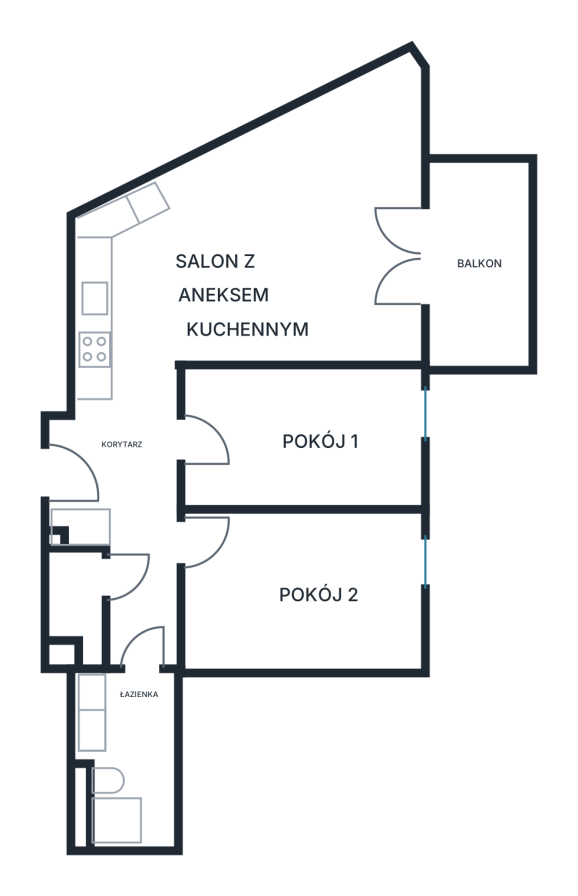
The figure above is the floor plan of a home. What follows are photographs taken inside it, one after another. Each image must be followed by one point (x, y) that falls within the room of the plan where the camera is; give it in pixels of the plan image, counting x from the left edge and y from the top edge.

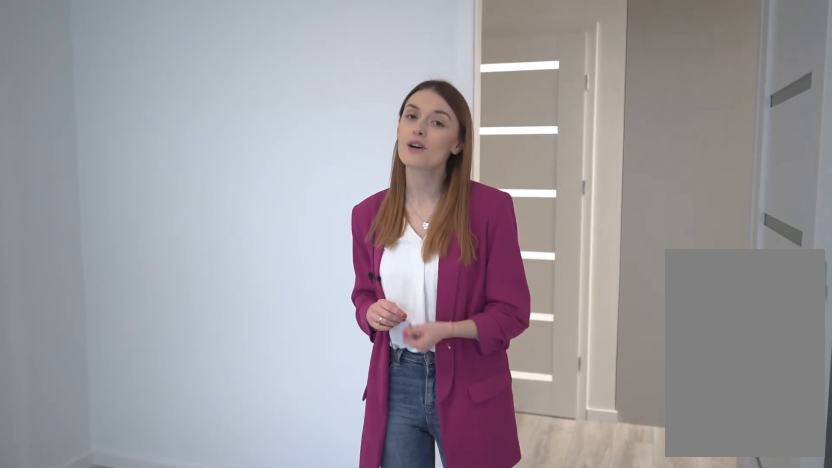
(306, 590)
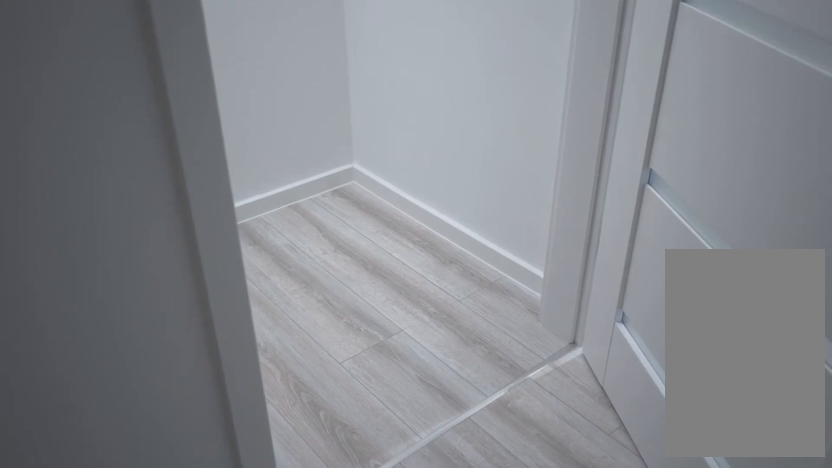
(79, 601)
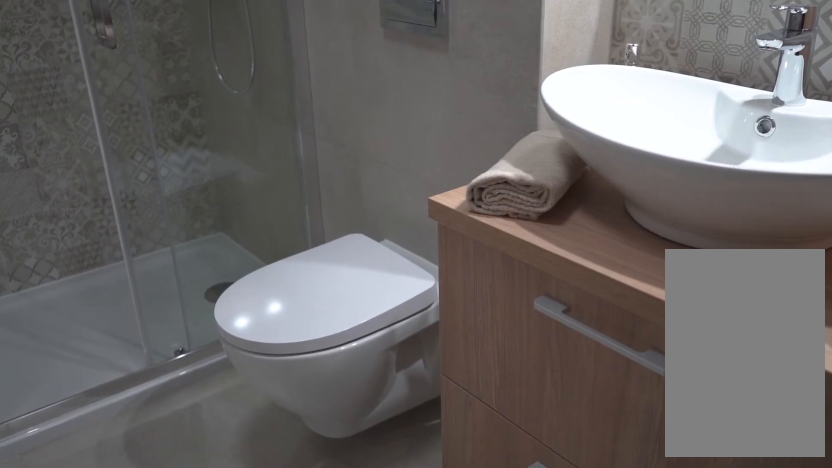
(138, 746)
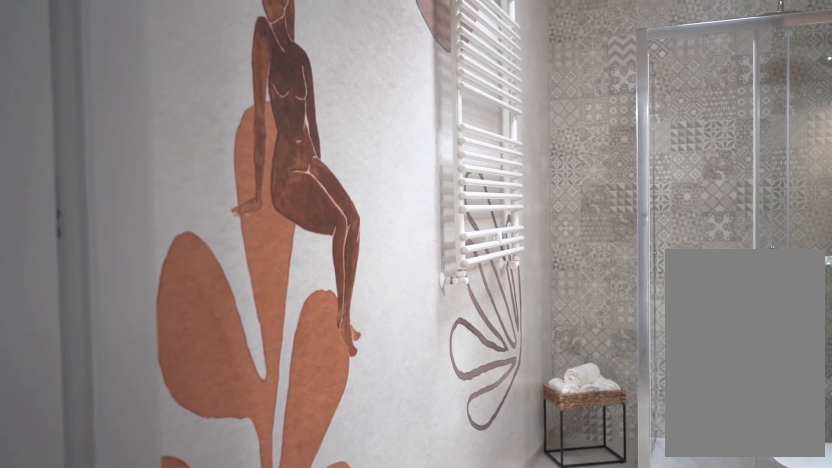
(138, 747)
